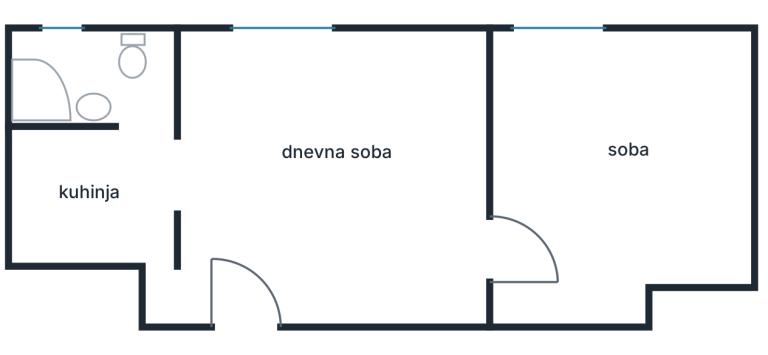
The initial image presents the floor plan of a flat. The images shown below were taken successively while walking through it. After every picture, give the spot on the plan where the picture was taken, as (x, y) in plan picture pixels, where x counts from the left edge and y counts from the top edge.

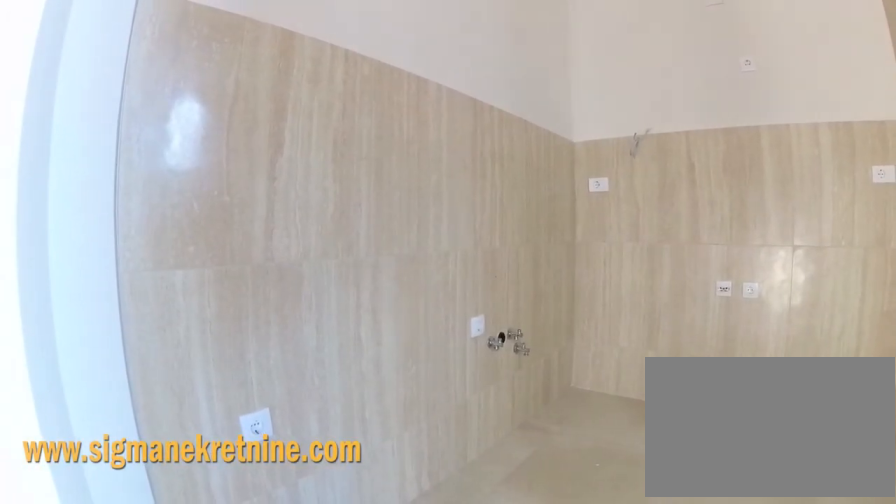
(165, 158)
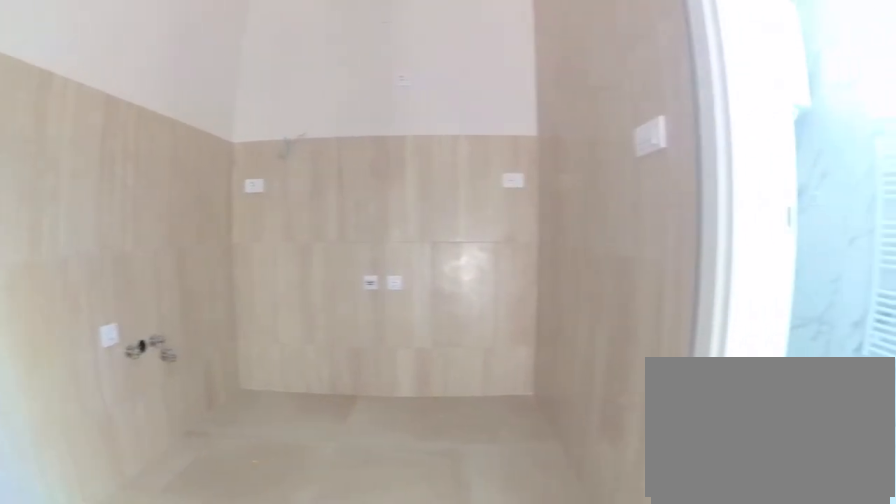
(167, 175)
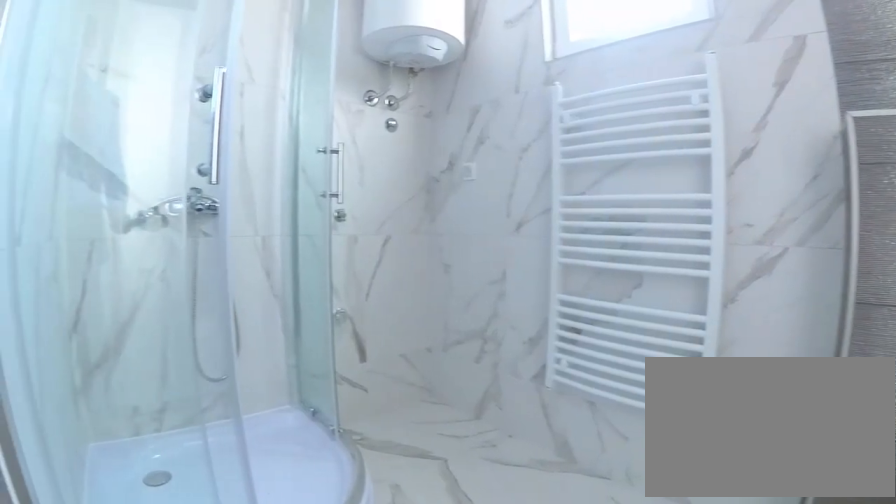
(140, 114)
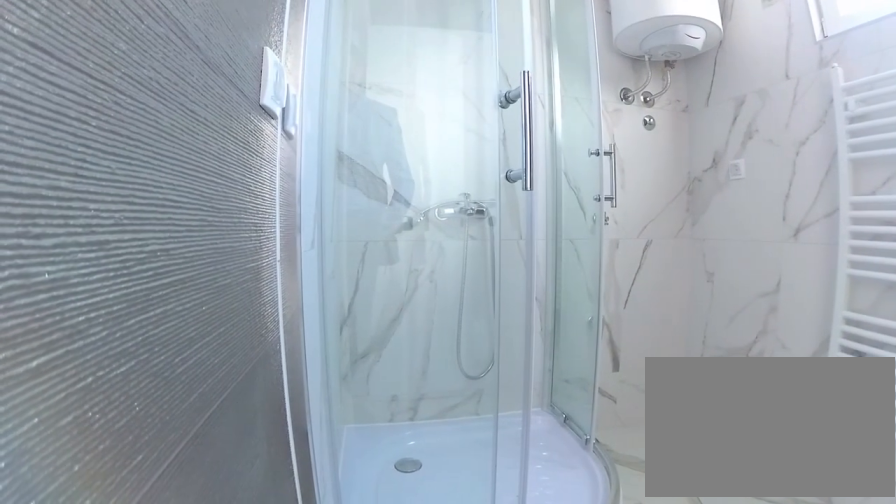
(146, 105)
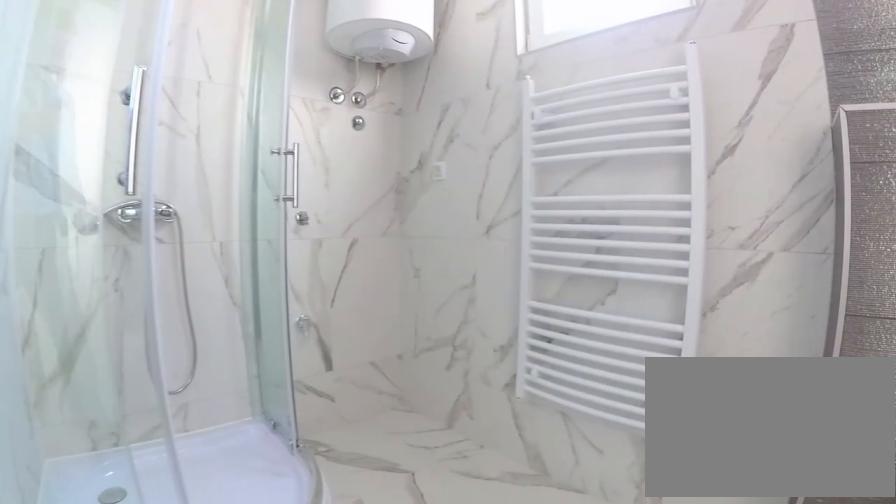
(140, 115)
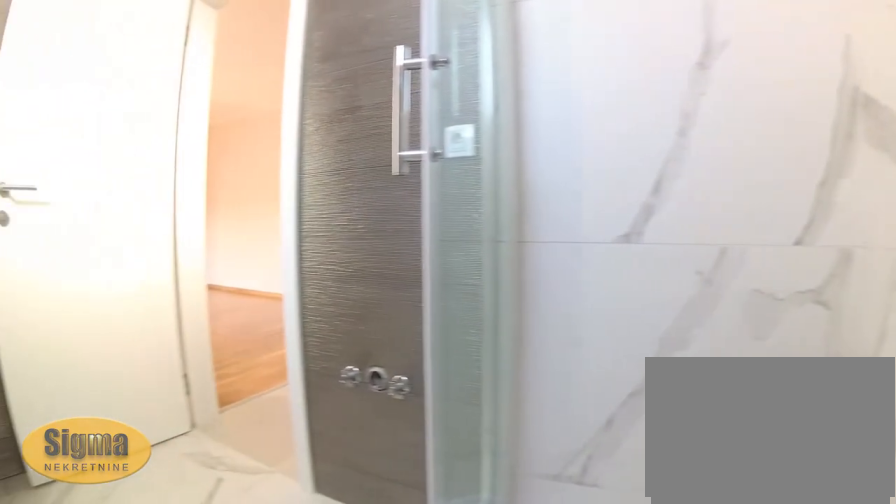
(49, 47)
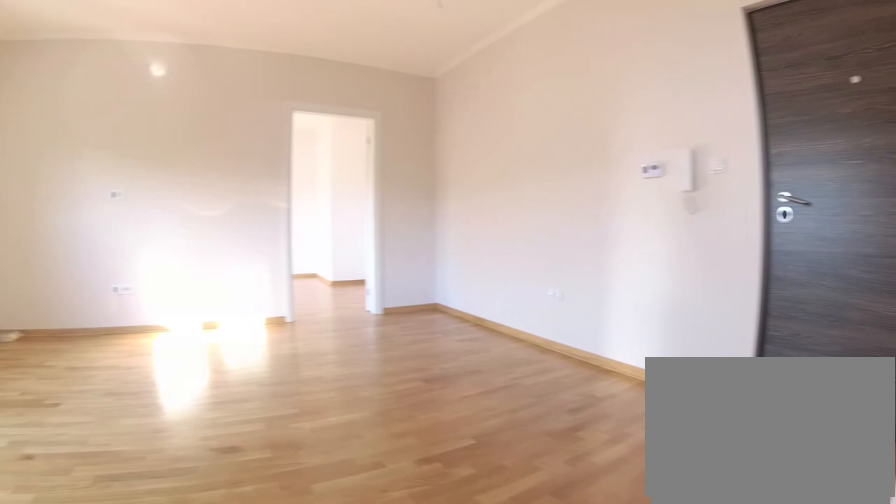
(138, 150)
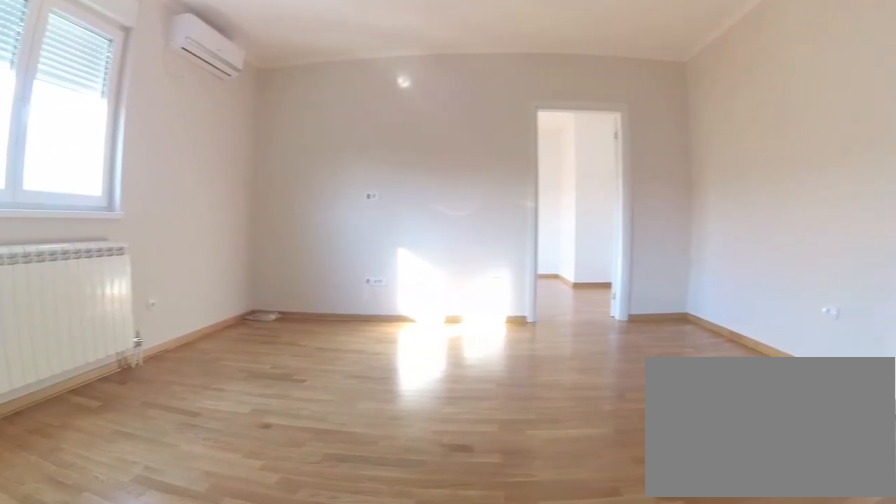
(160, 173)
